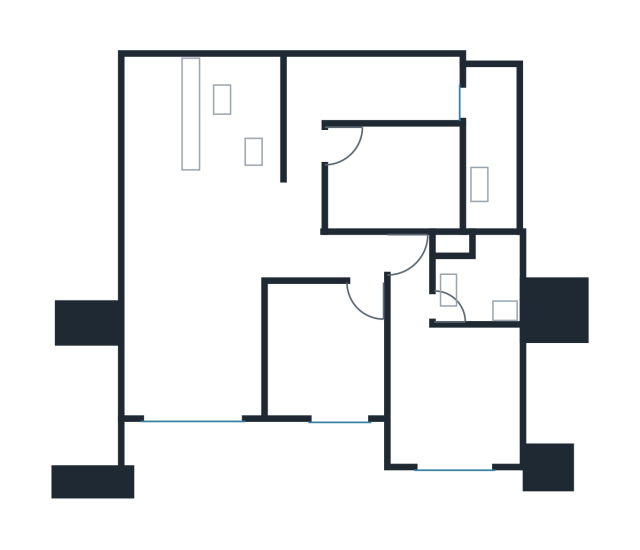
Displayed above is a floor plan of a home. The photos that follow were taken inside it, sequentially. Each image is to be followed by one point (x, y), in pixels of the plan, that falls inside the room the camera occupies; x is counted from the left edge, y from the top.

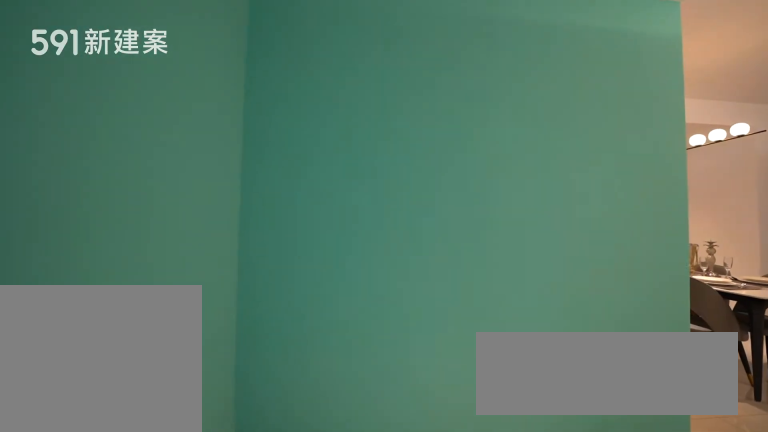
(159, 118)
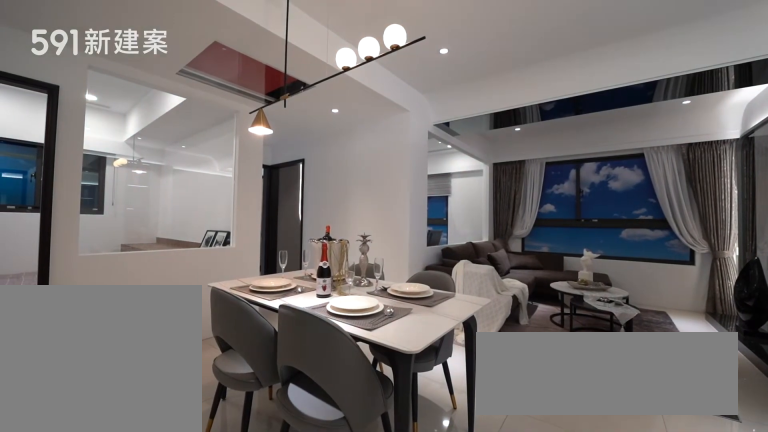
(207, 229)
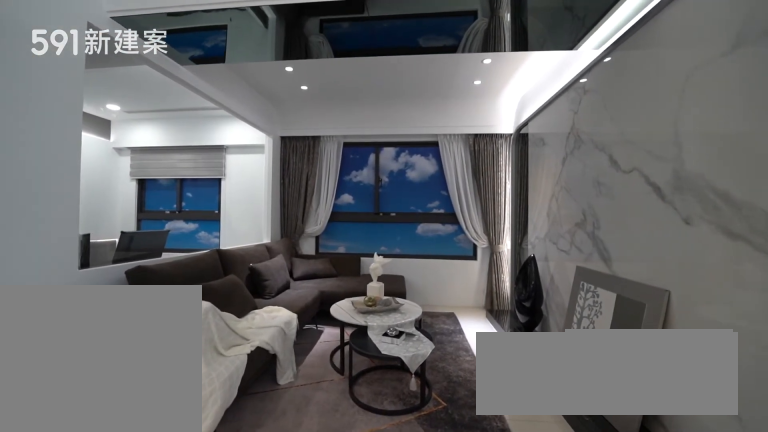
(193, 347)
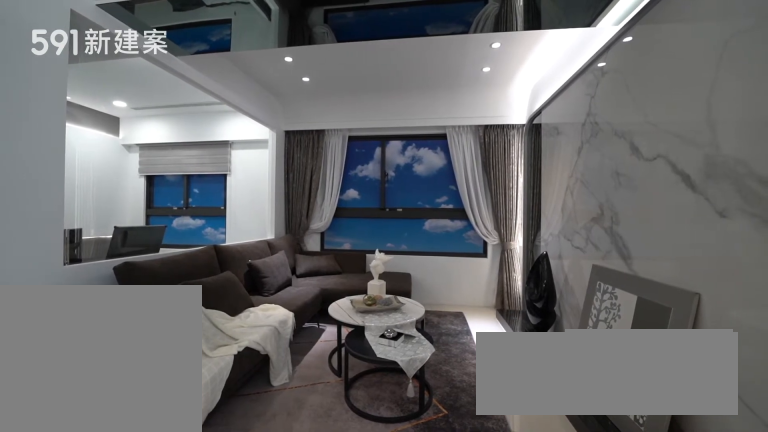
(193, 347)
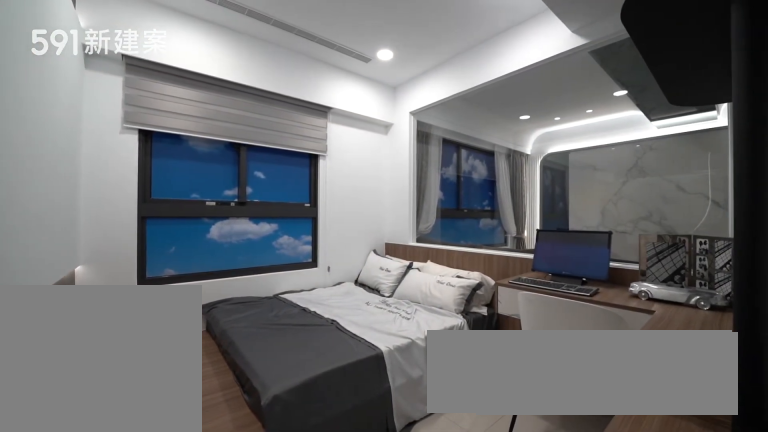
(325, 348)
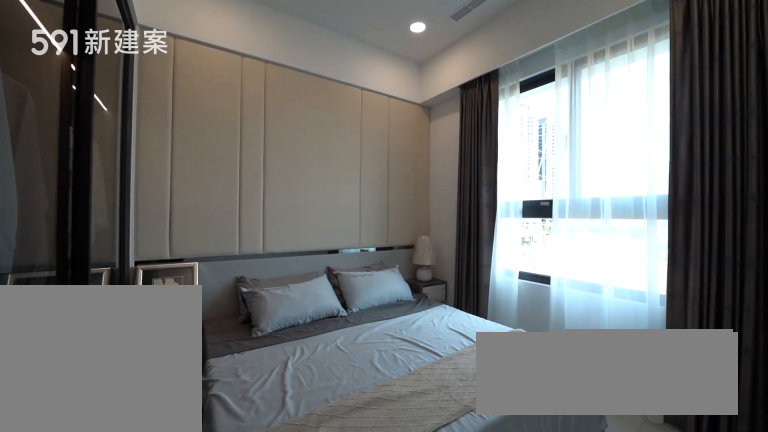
(449, 377)
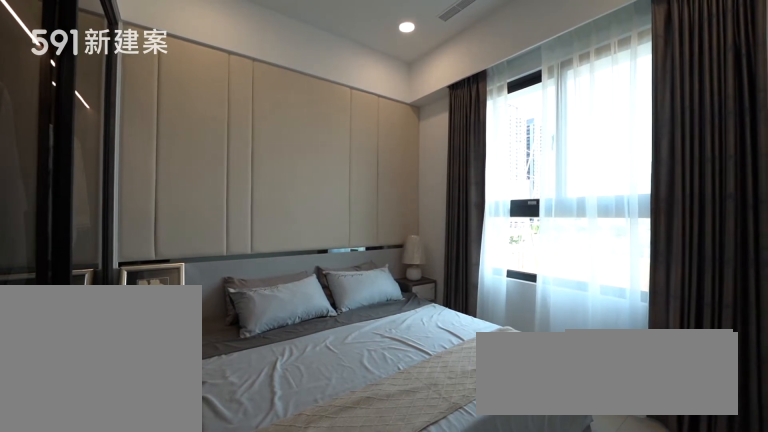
(449, 377)
